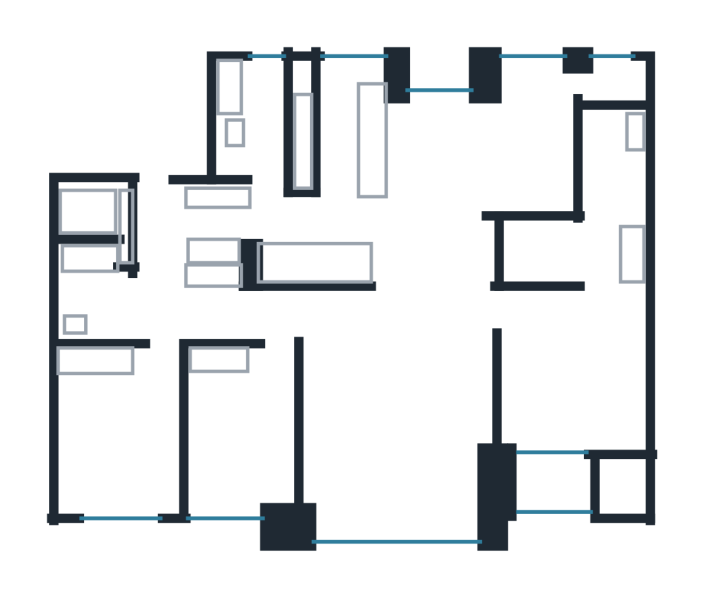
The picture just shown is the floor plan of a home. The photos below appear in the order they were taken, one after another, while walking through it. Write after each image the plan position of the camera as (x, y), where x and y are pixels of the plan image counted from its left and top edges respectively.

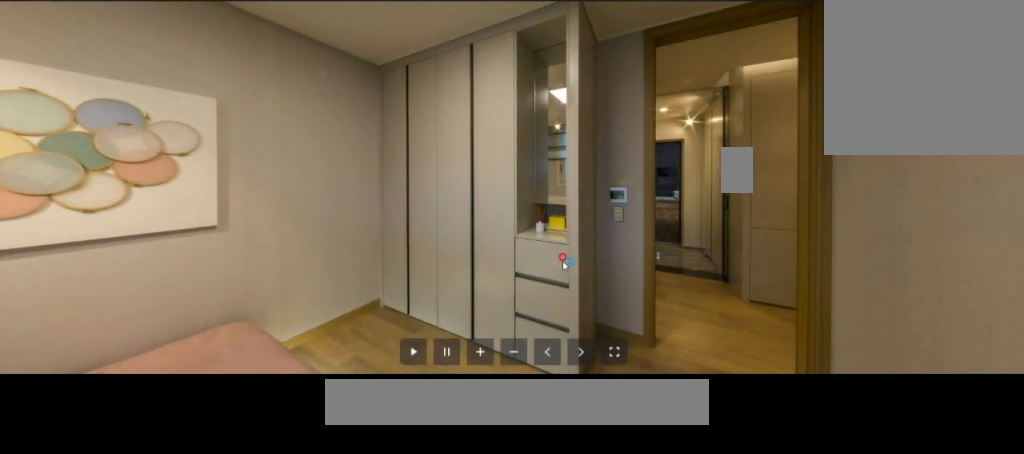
(120, 427)
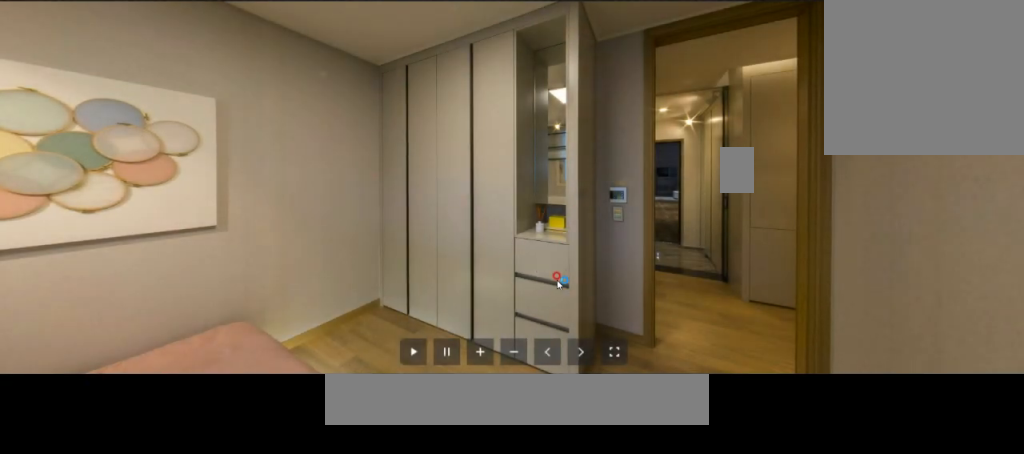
(120, 427)
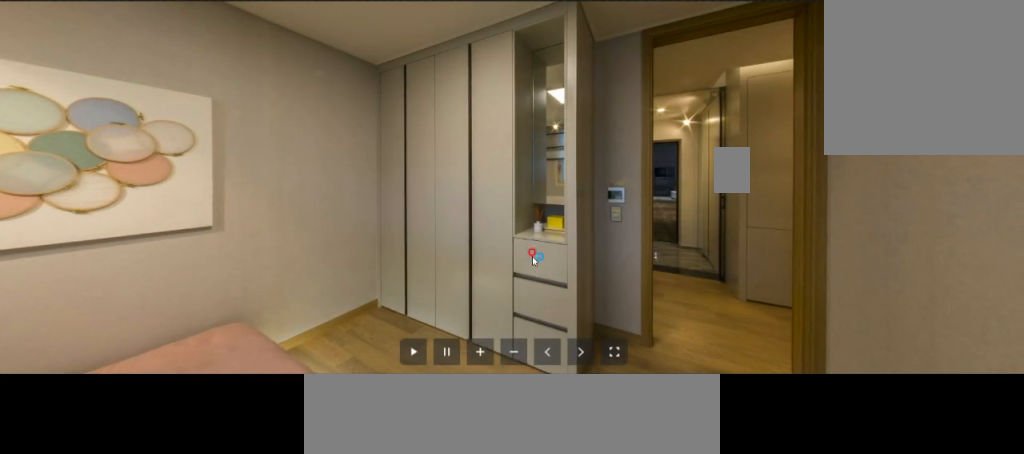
(121, 427)
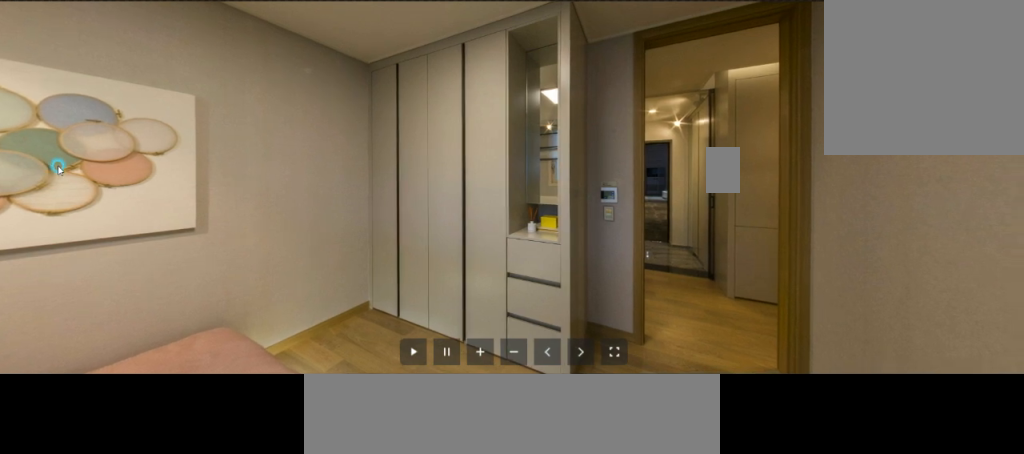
(120, 427)
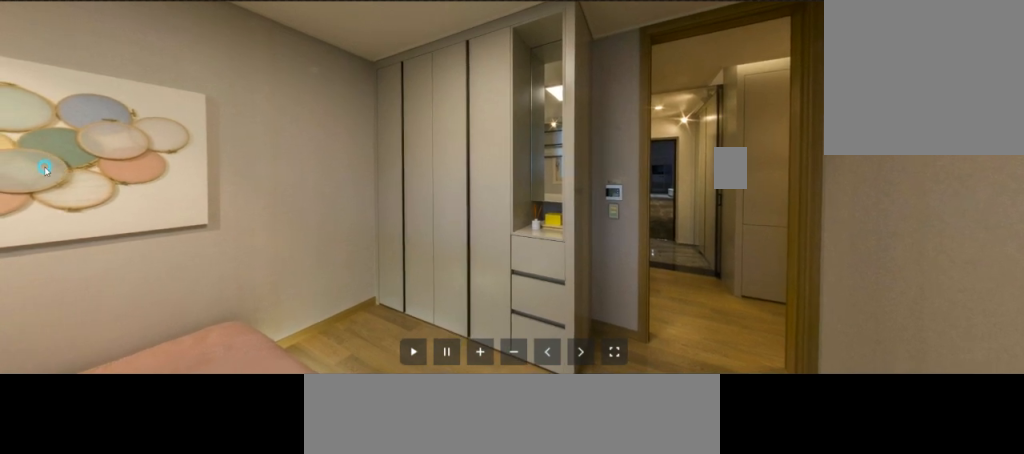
(120, 427)
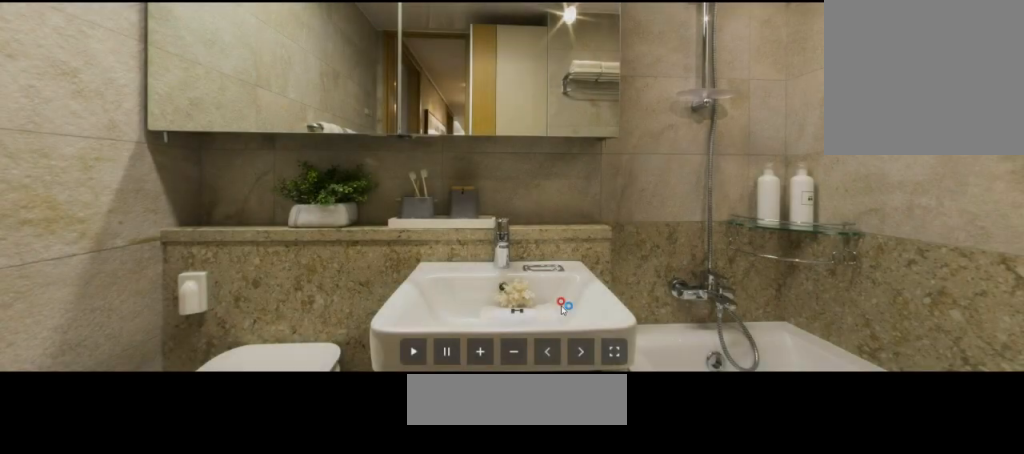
(70, 284)
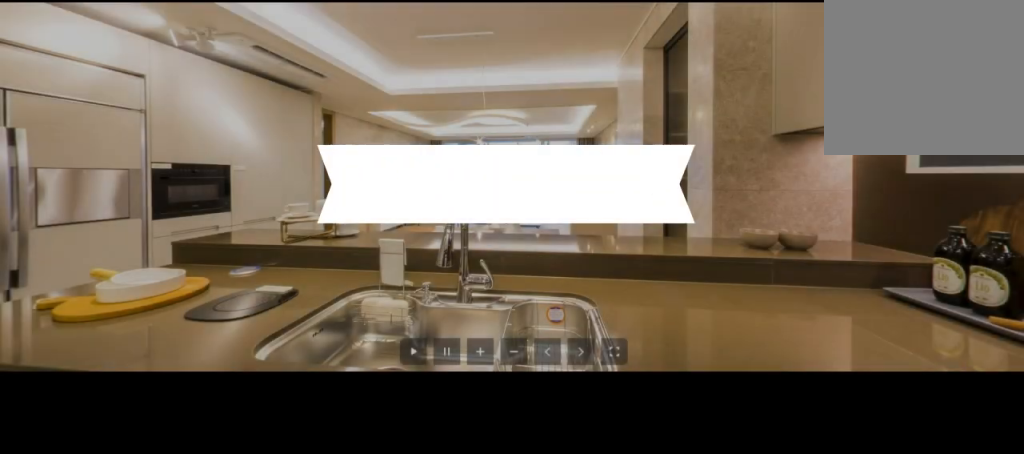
(408, 197)
